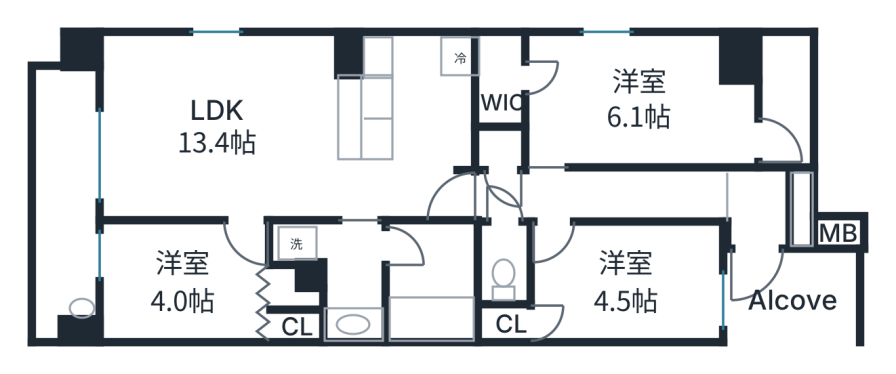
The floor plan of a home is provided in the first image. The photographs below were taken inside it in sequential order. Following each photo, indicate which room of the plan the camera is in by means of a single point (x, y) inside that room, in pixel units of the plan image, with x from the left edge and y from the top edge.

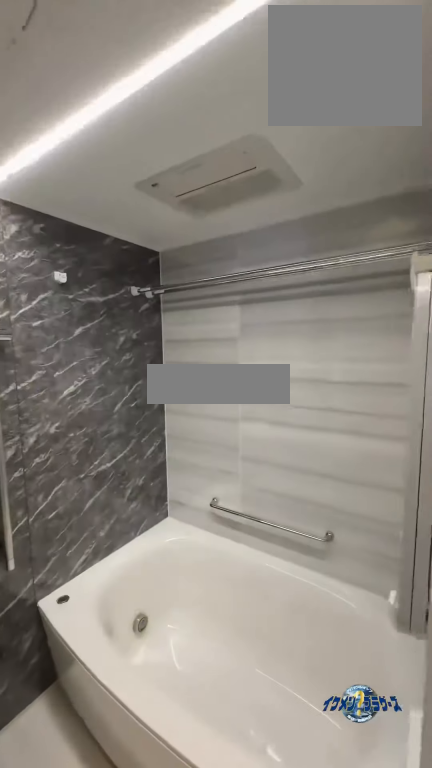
(430, 279)
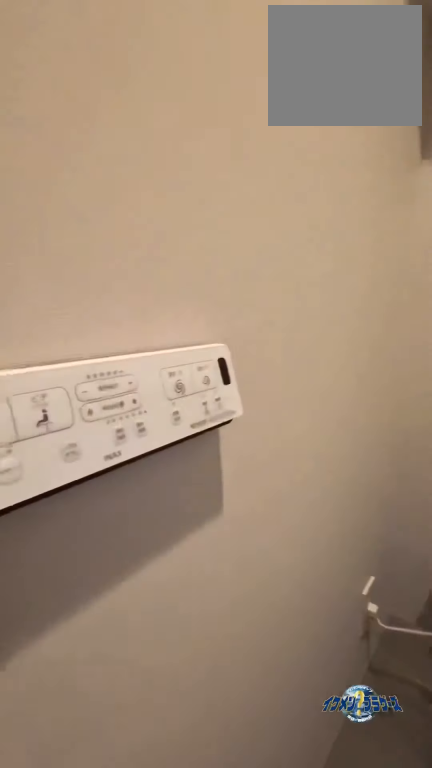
(501, 262)
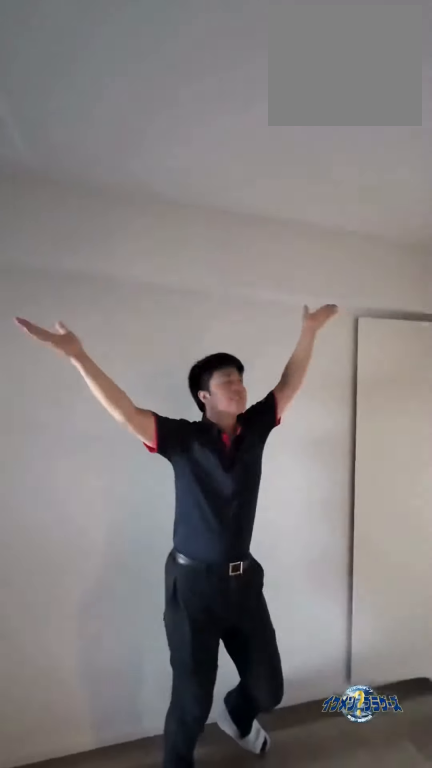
(624, 279)
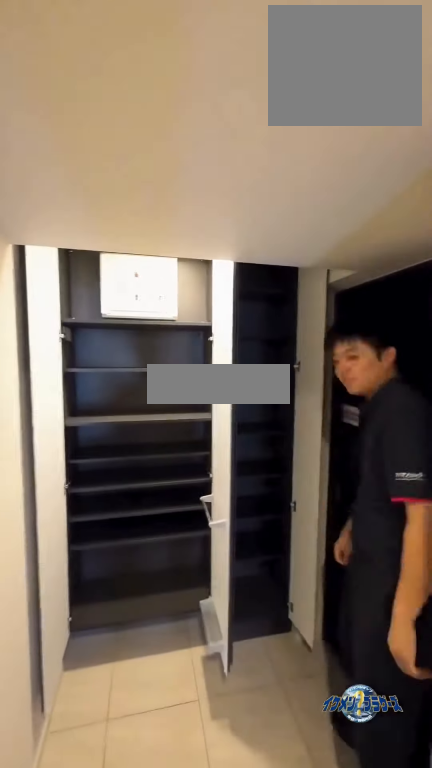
(801, 206)
